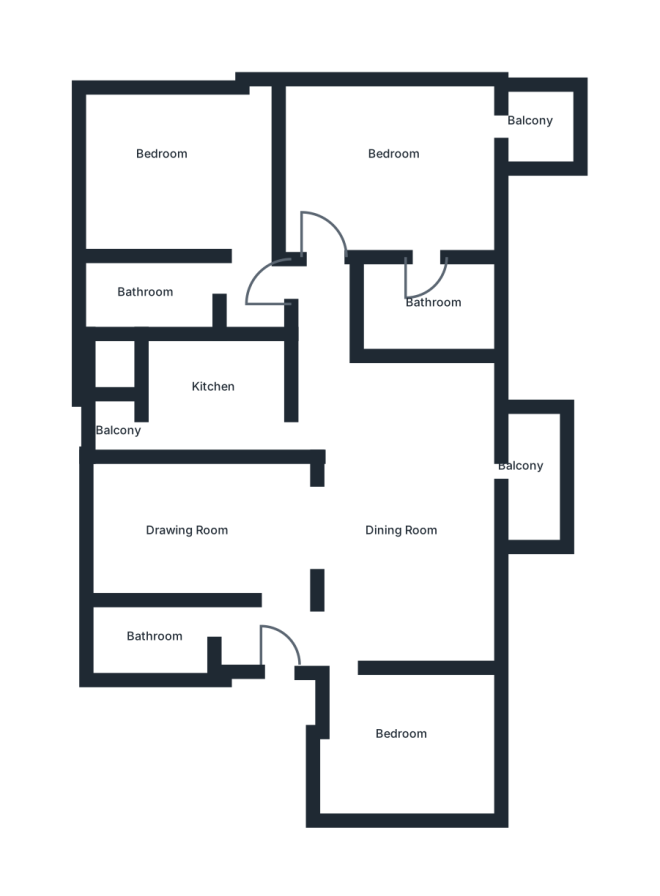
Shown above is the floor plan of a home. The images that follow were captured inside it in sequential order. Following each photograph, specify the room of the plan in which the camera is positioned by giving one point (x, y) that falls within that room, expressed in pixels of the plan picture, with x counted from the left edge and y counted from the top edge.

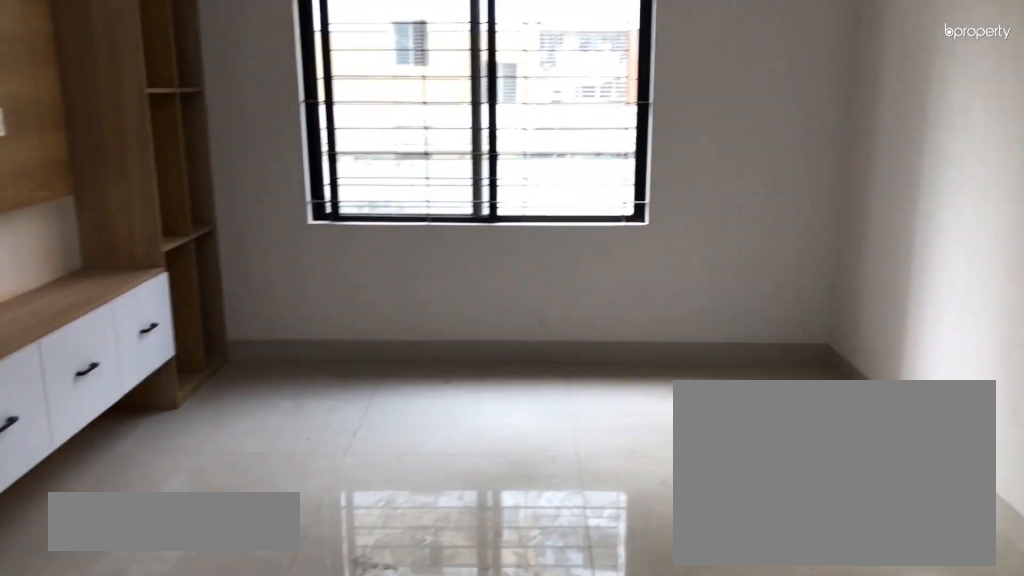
(201, 535)
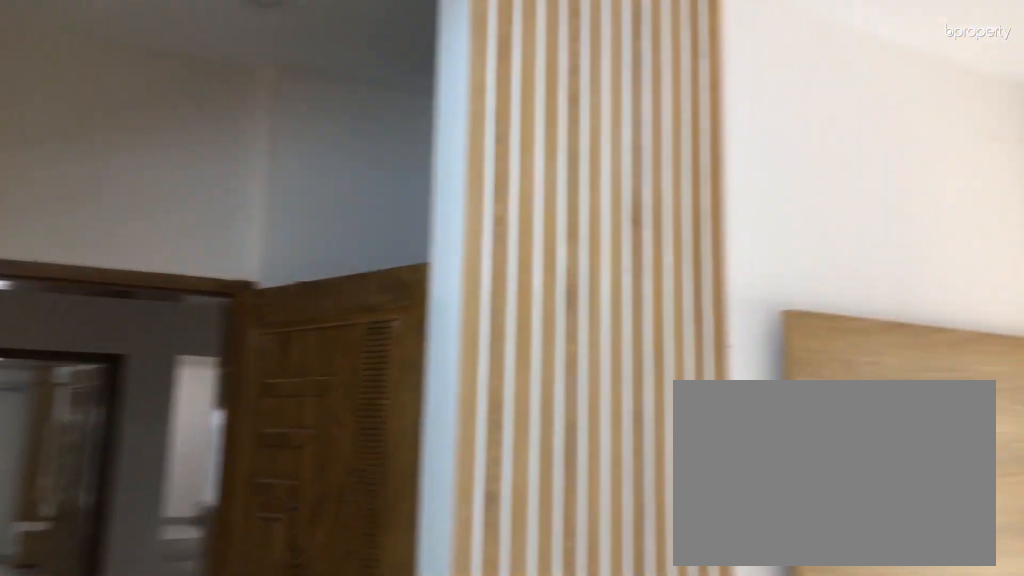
(201, 535)
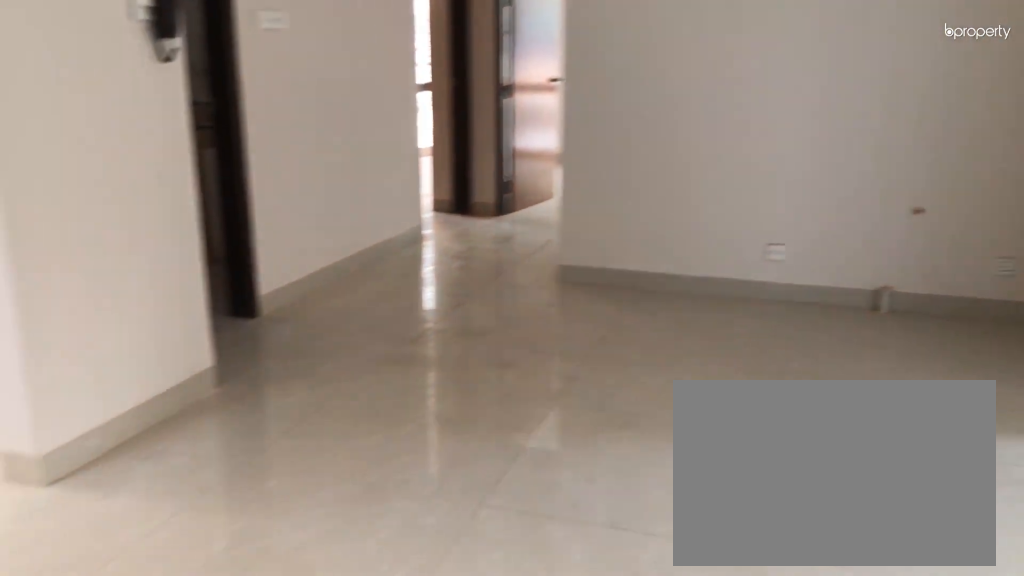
(420, 553)
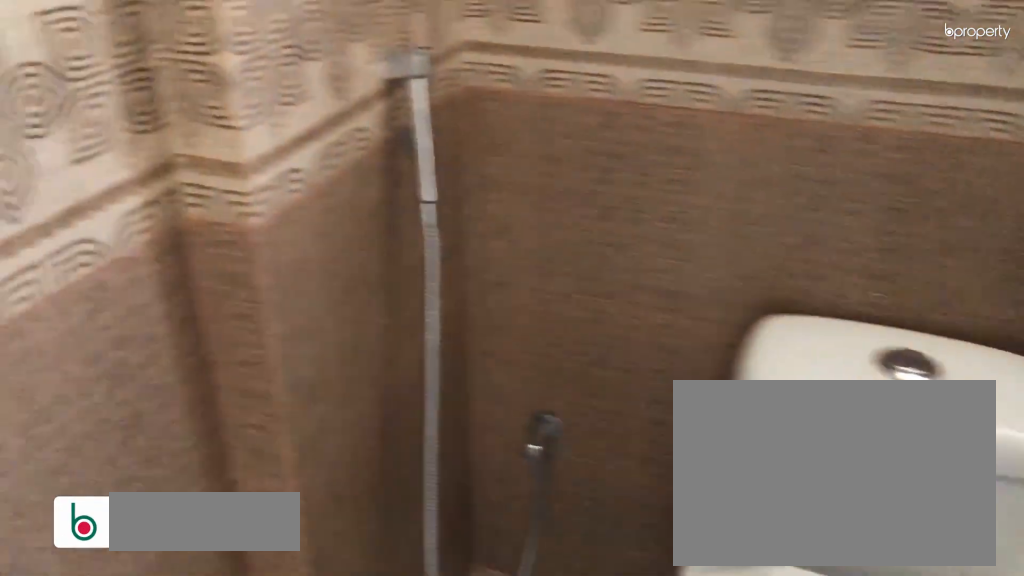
(146, 638)
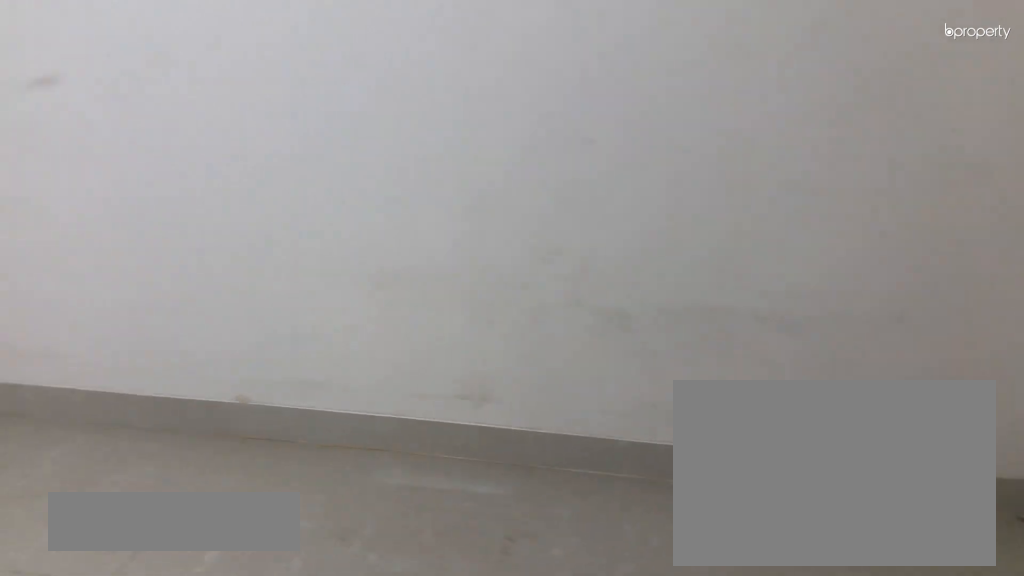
(382, 750)
